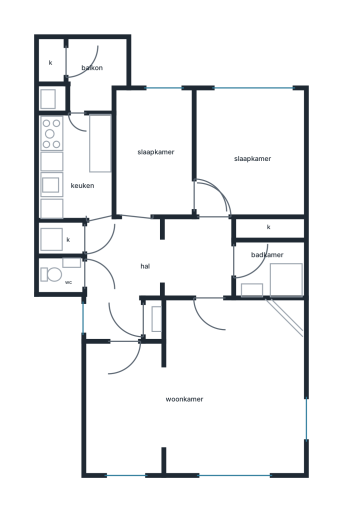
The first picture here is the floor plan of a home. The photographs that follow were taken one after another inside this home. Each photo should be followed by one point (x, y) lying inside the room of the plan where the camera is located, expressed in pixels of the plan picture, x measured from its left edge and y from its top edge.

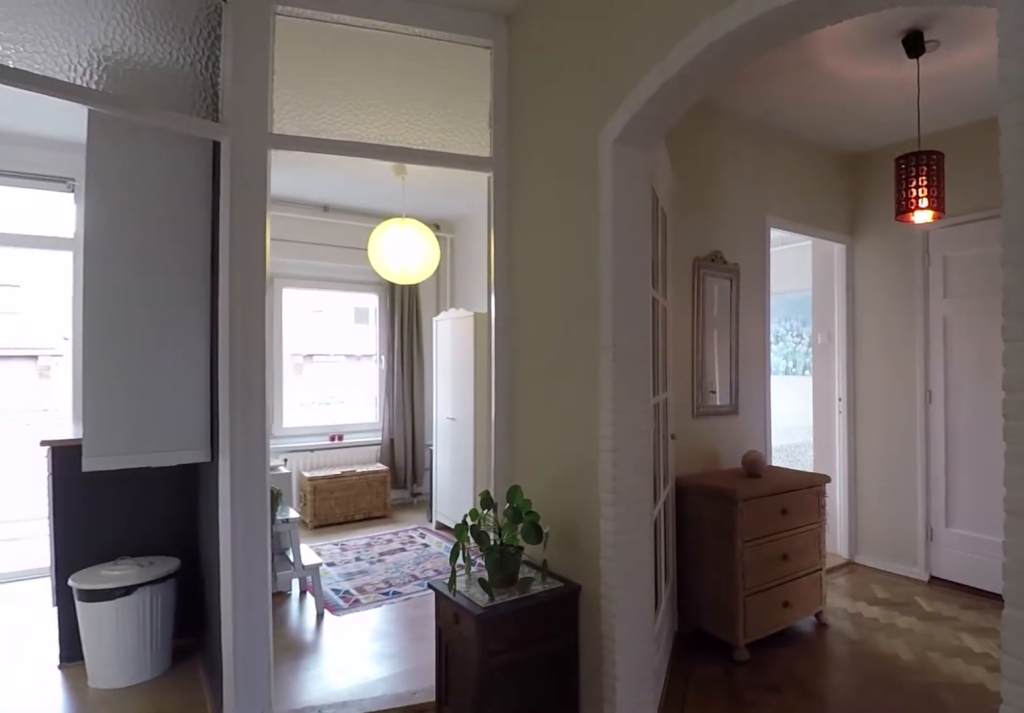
(88, 249)
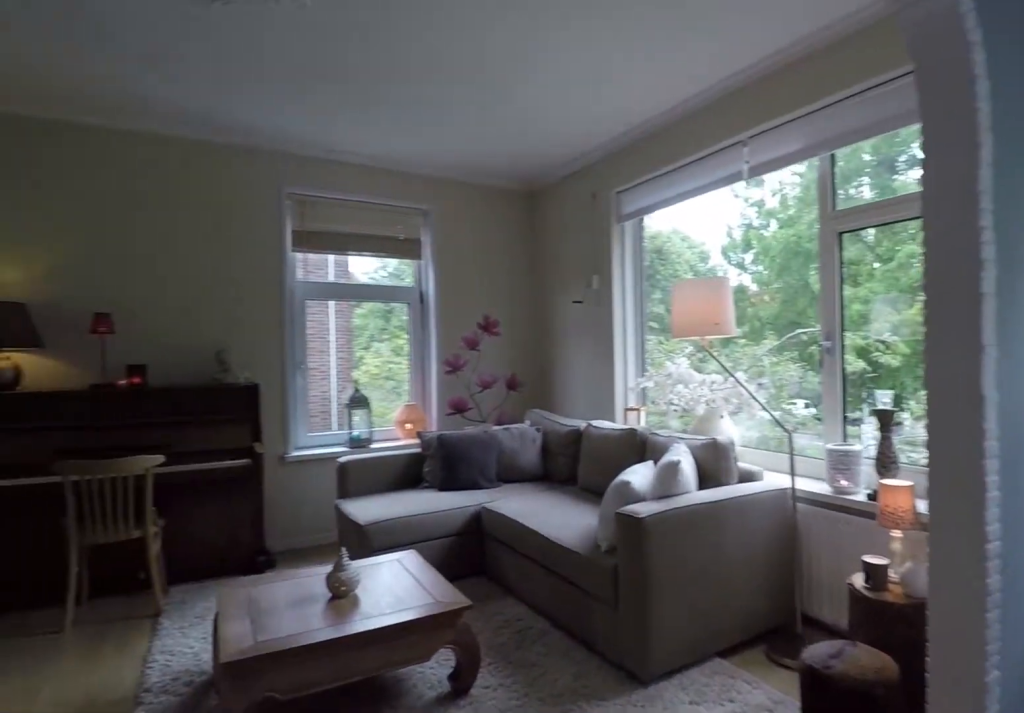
(201, 391)
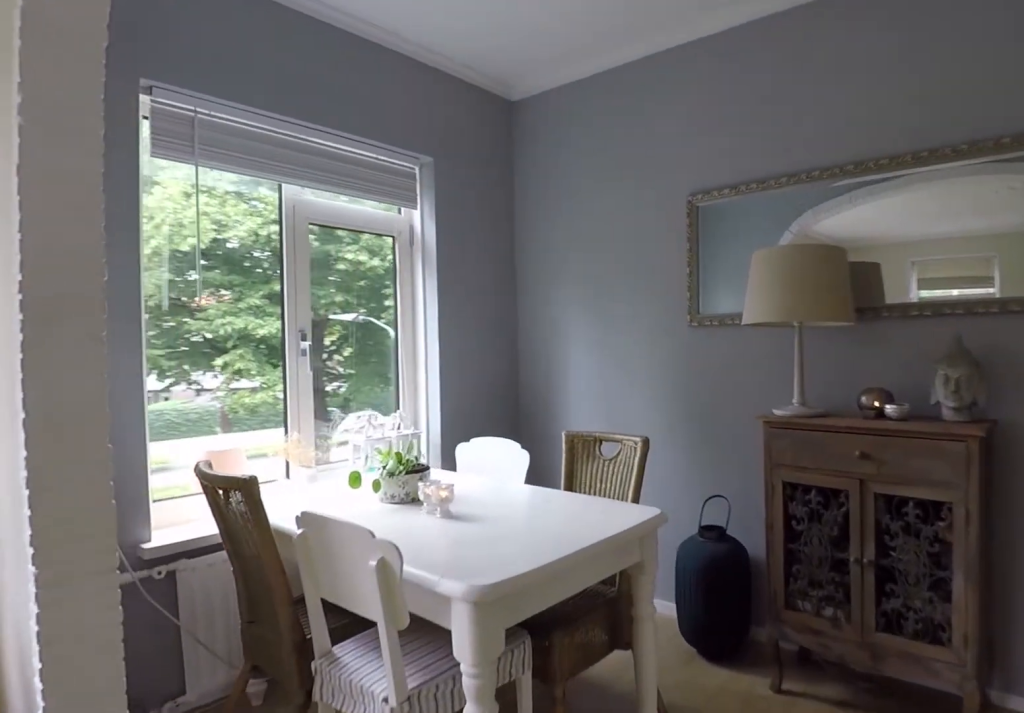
(201, 391)
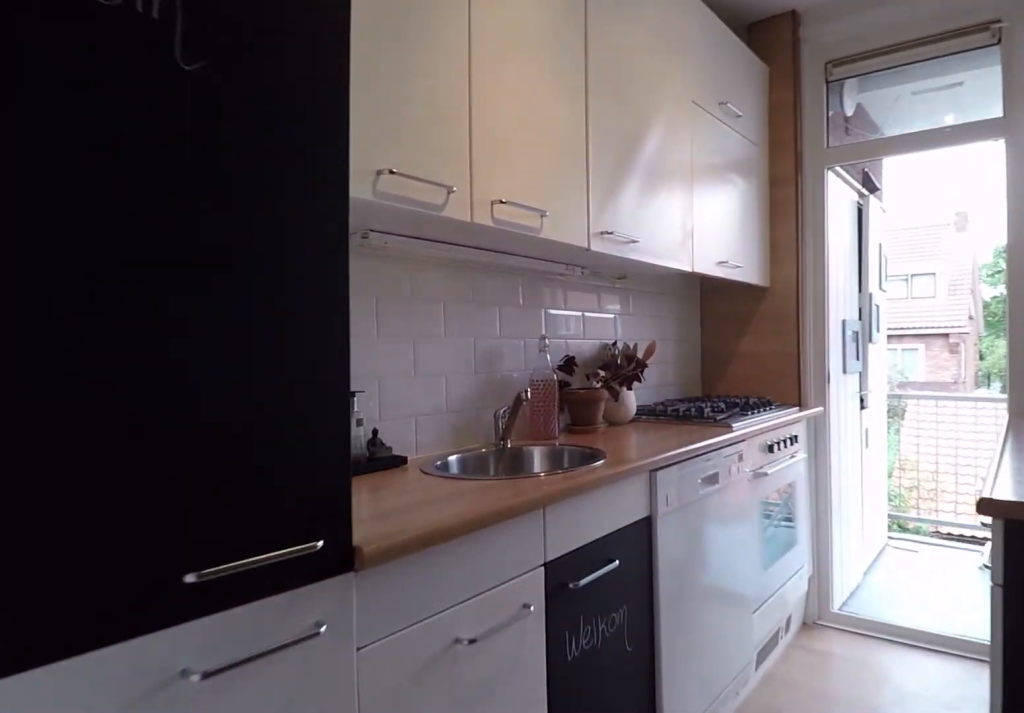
(76, 165)
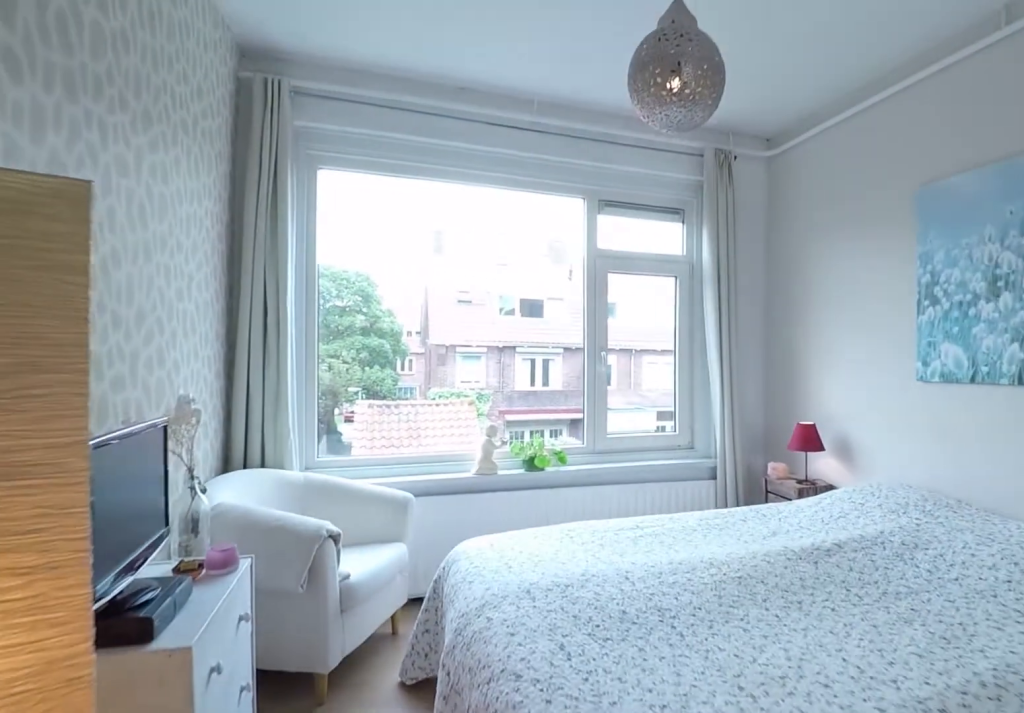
(248, 153)
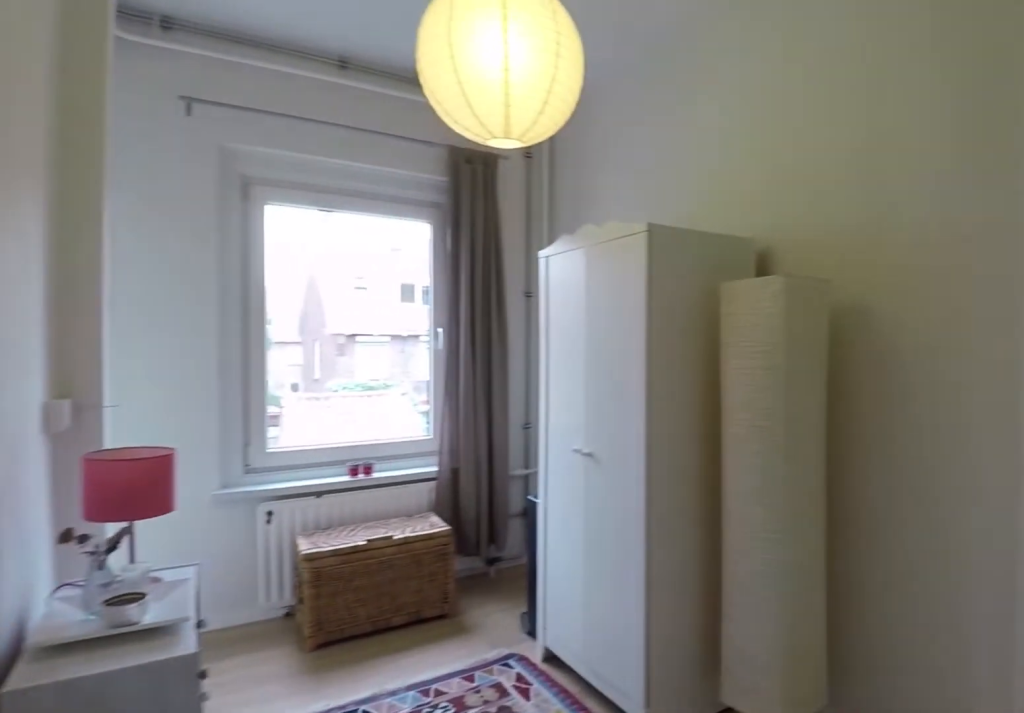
(154, 153)
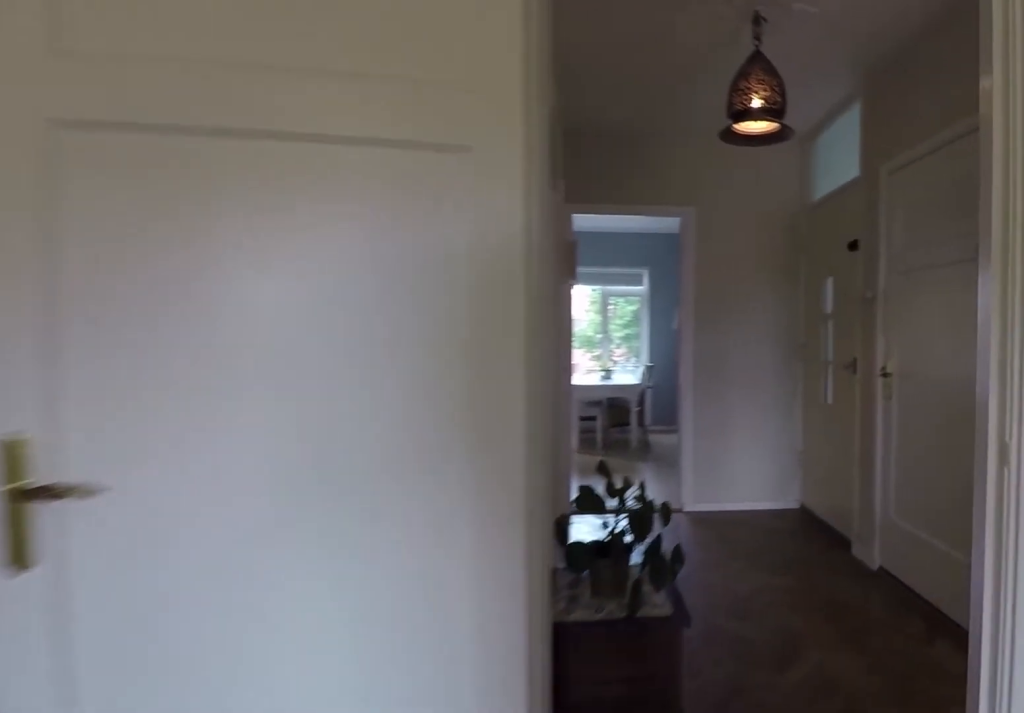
(154, 153)
